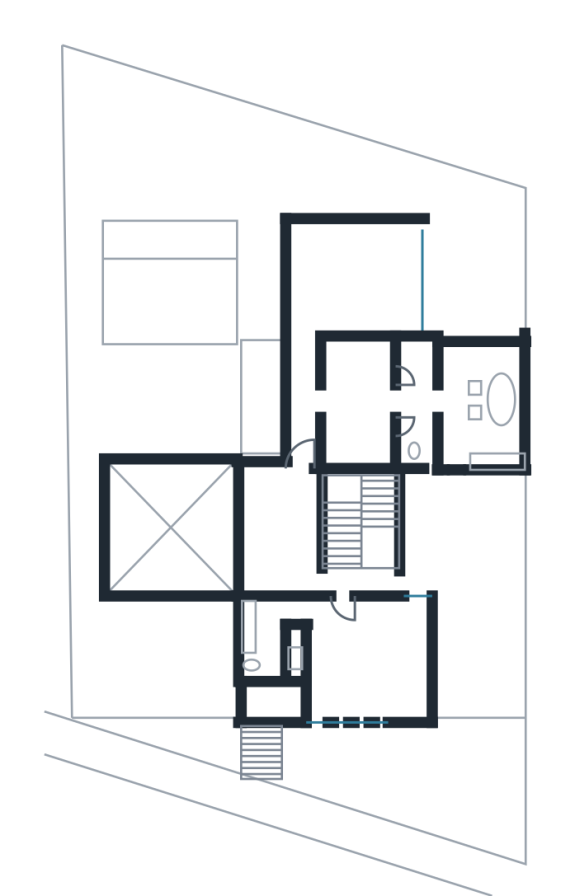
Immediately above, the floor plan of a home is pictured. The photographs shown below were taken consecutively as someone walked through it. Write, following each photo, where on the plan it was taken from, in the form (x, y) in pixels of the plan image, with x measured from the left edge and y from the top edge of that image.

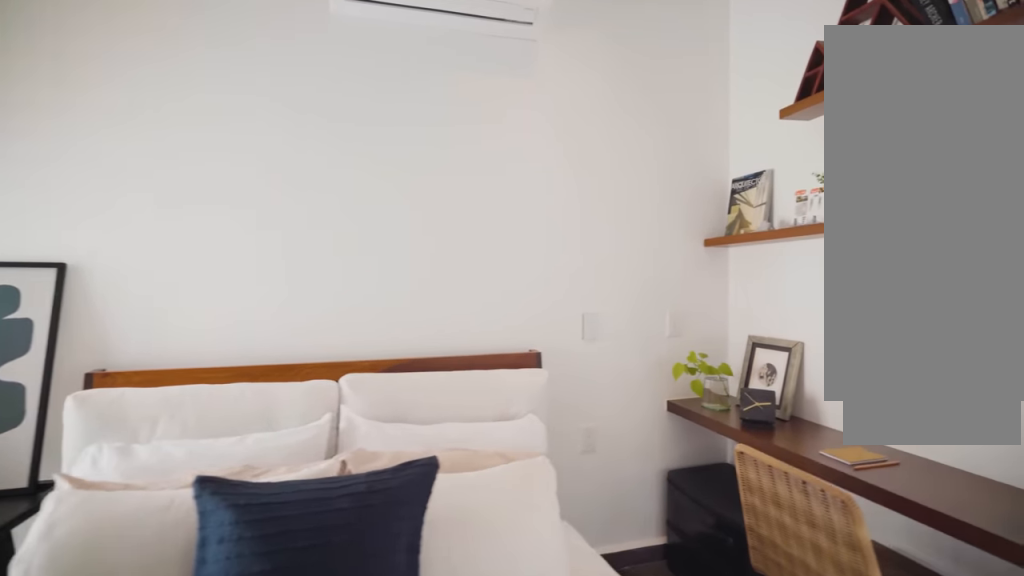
(348, 639)
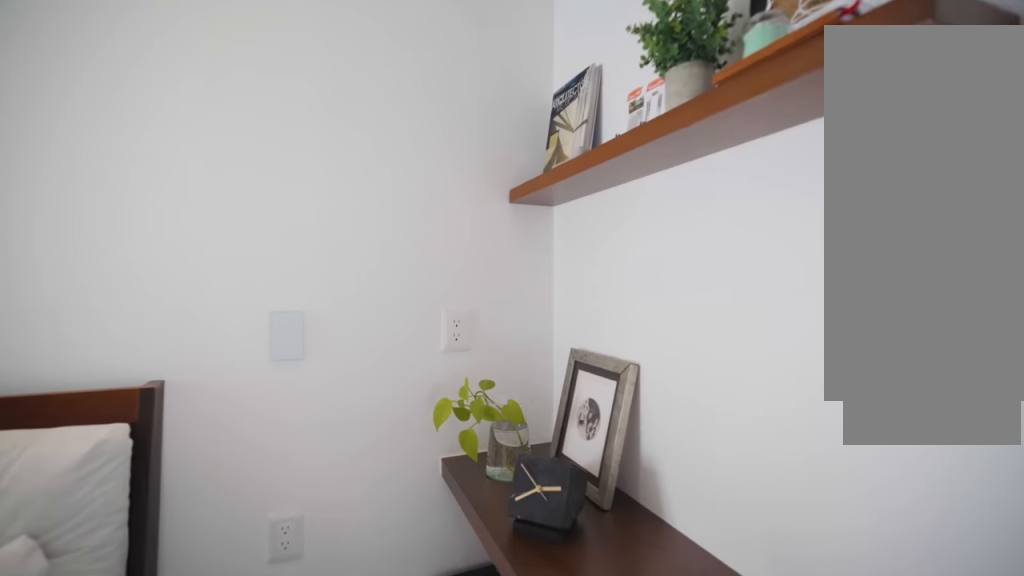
(376, 691)
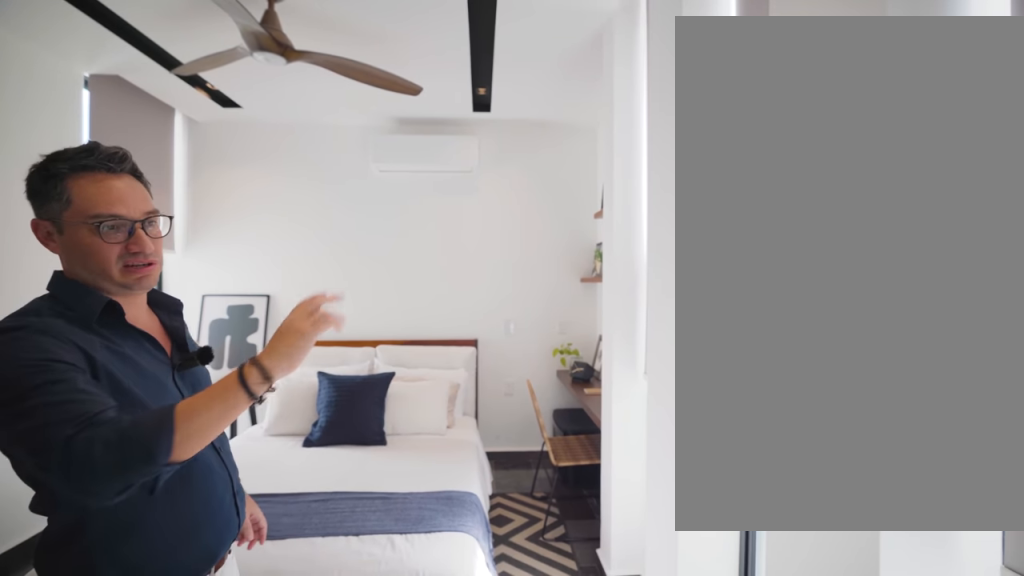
(344, 674)
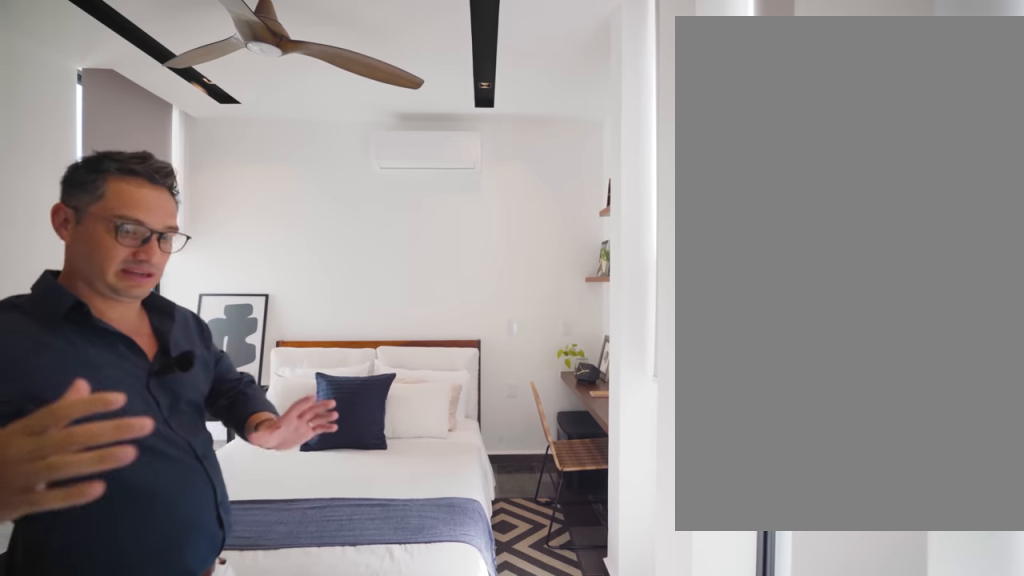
(336, 687)
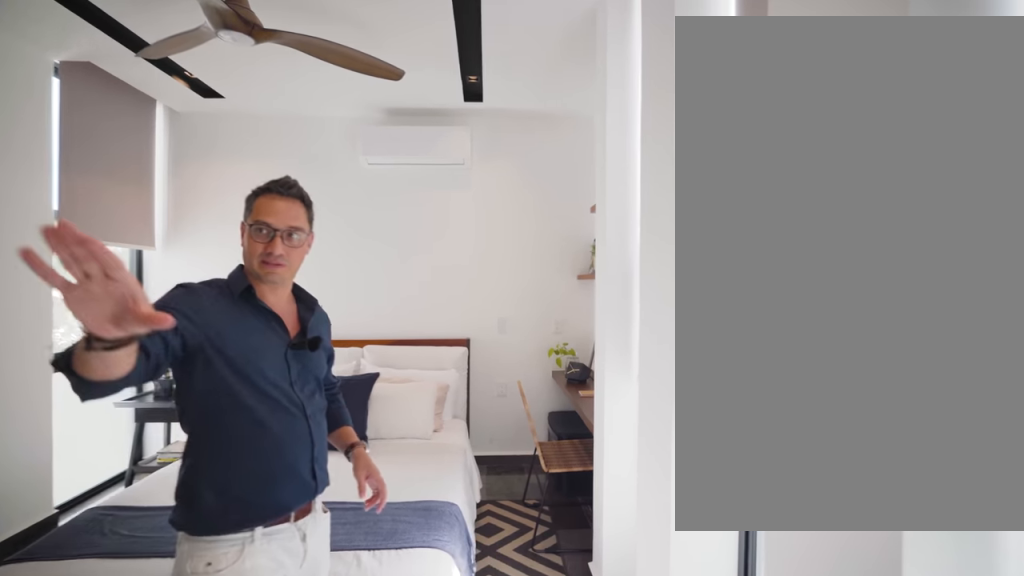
(336, 687)
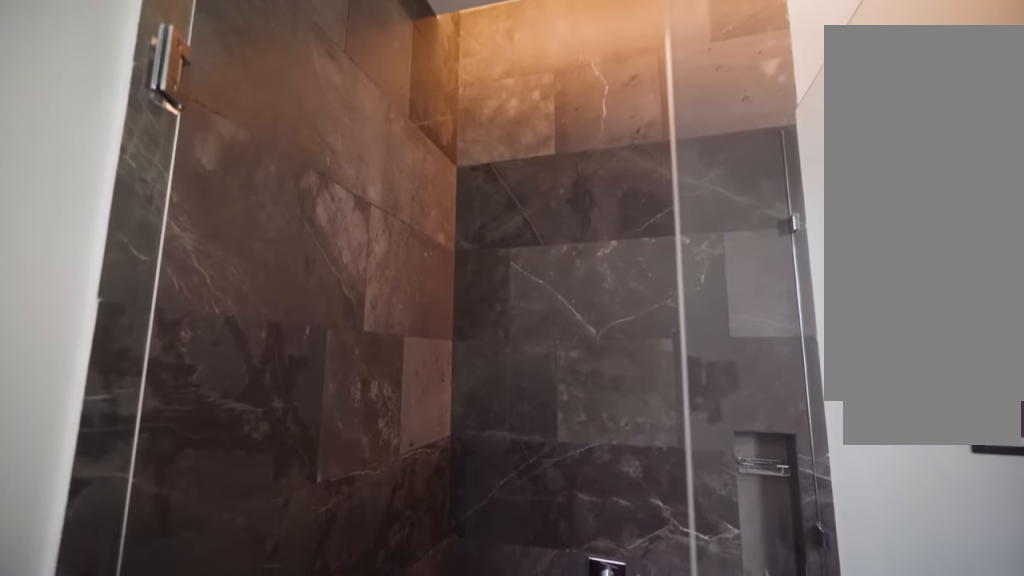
(261, 639)
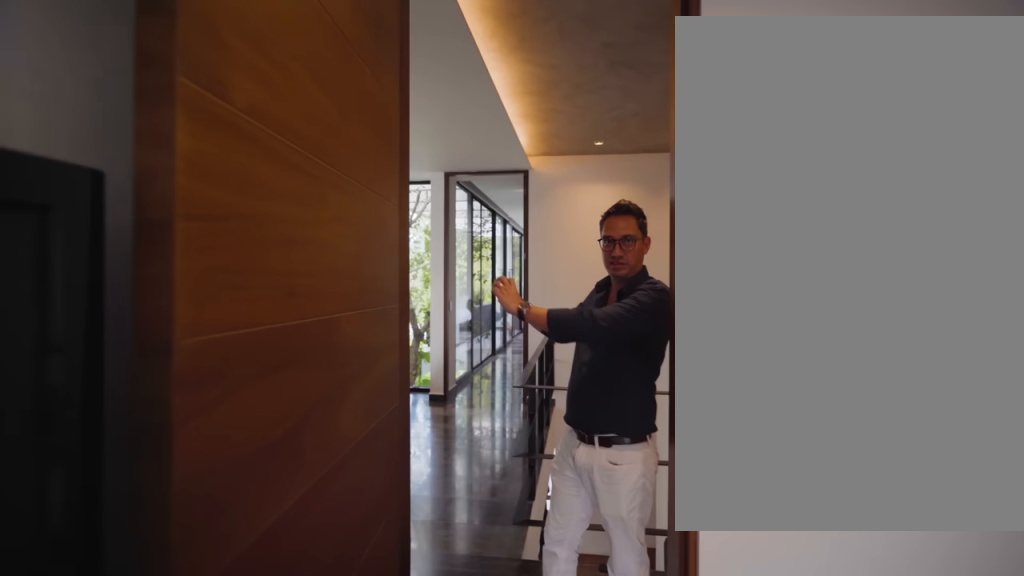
(337, 674)
